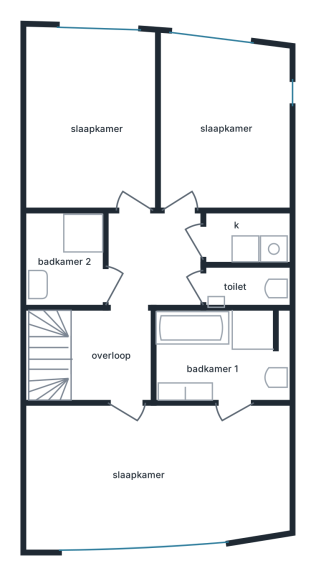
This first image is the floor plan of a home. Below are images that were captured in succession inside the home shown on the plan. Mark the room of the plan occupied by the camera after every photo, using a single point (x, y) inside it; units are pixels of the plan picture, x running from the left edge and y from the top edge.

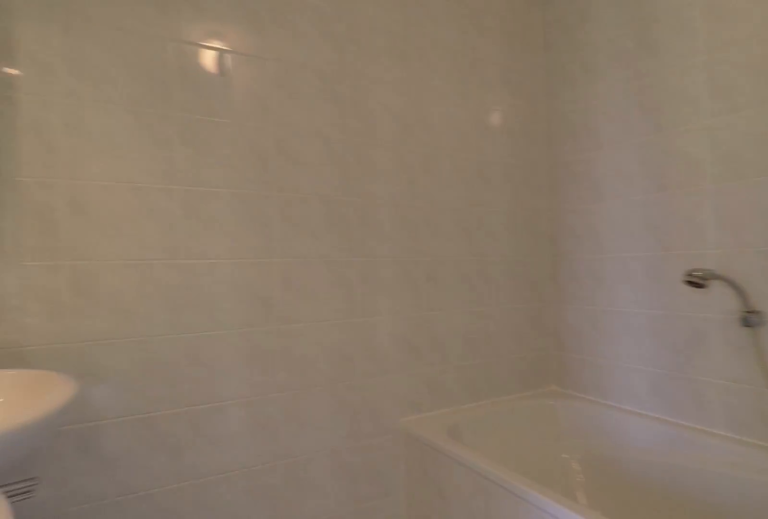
(215, 351)
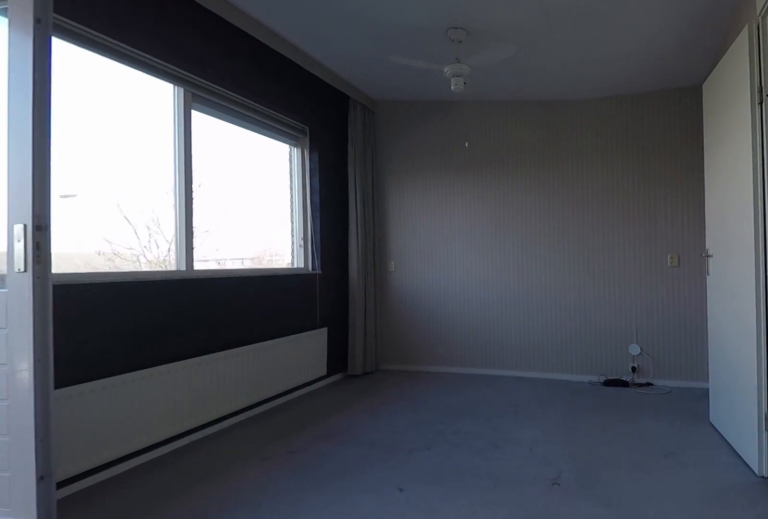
(156, 473)
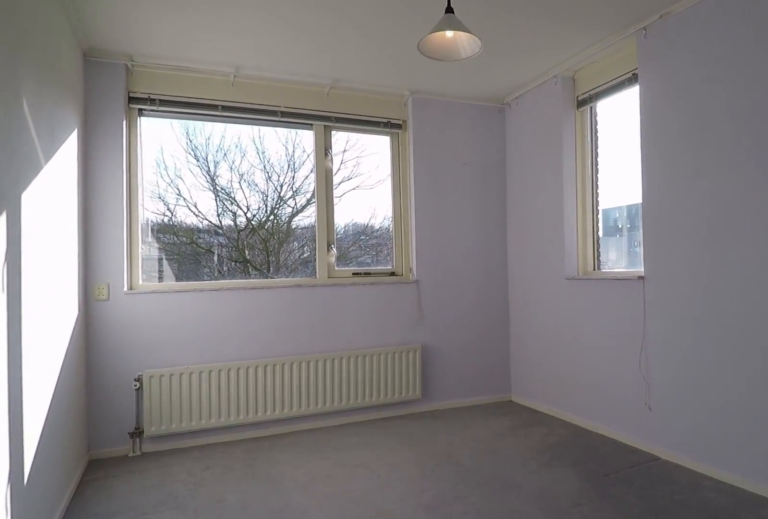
(222, 125)
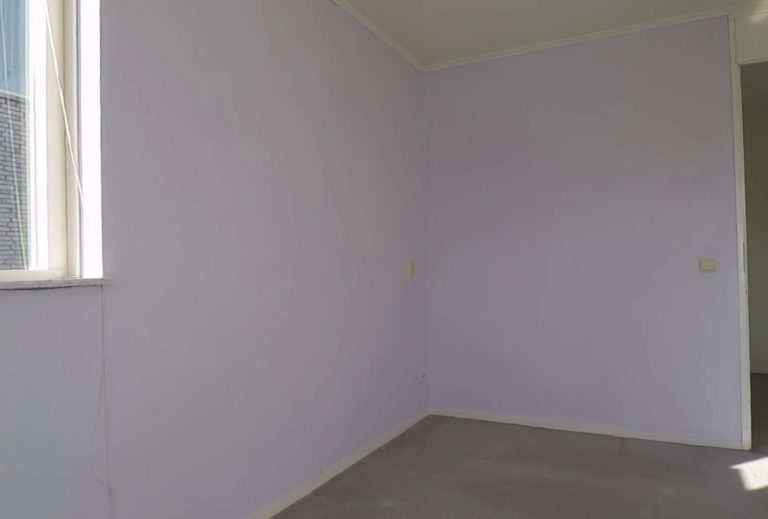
(222, 125)
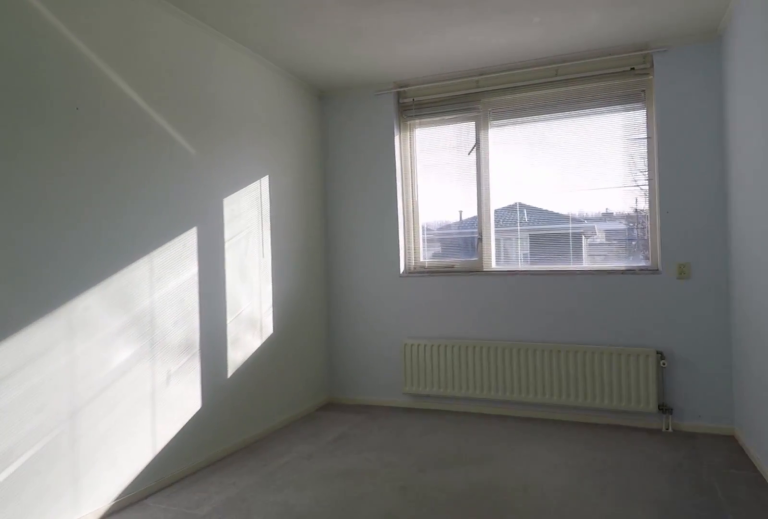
(92, 120)
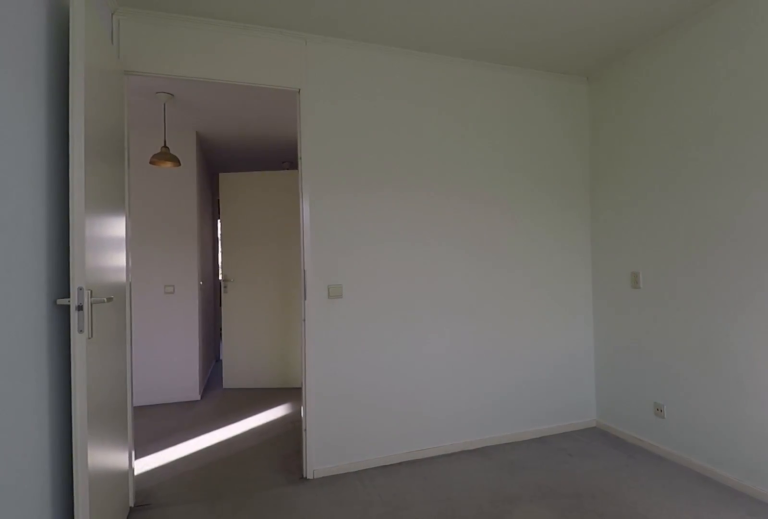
(92, 120)
